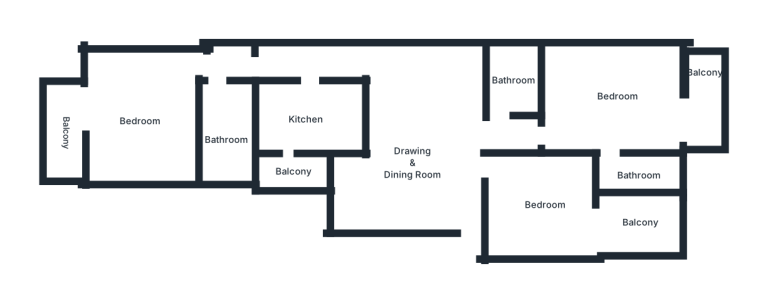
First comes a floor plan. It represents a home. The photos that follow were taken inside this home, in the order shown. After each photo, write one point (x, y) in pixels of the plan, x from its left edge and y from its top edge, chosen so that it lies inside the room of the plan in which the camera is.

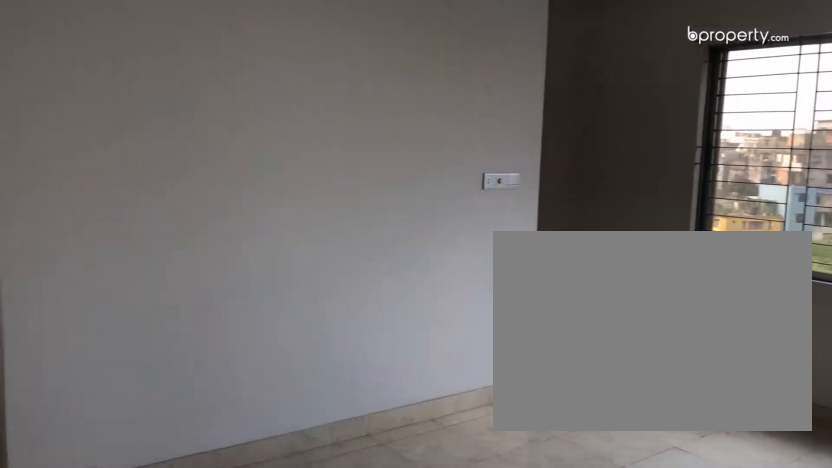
(410, 175)
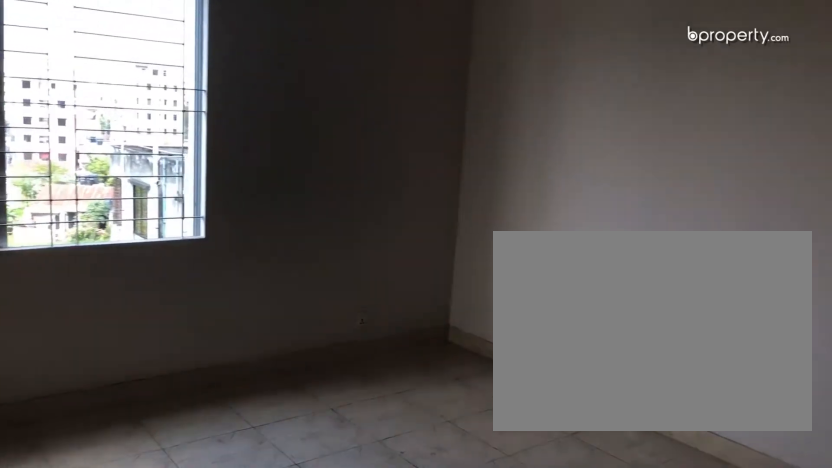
(410, 175)
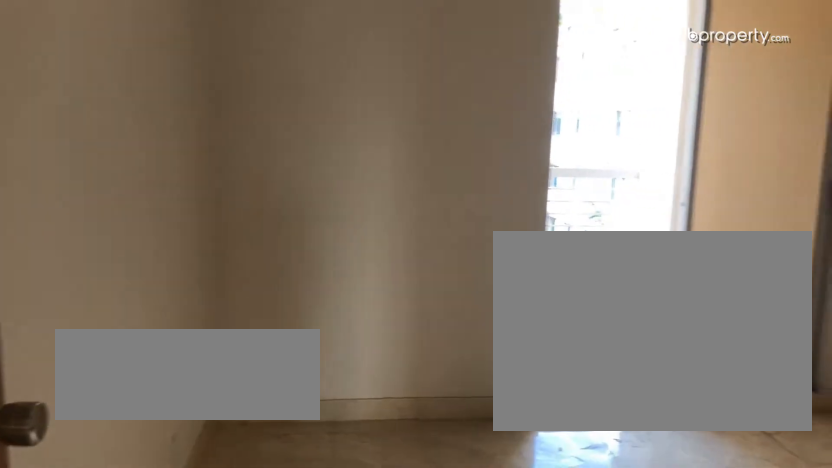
(545, 223)
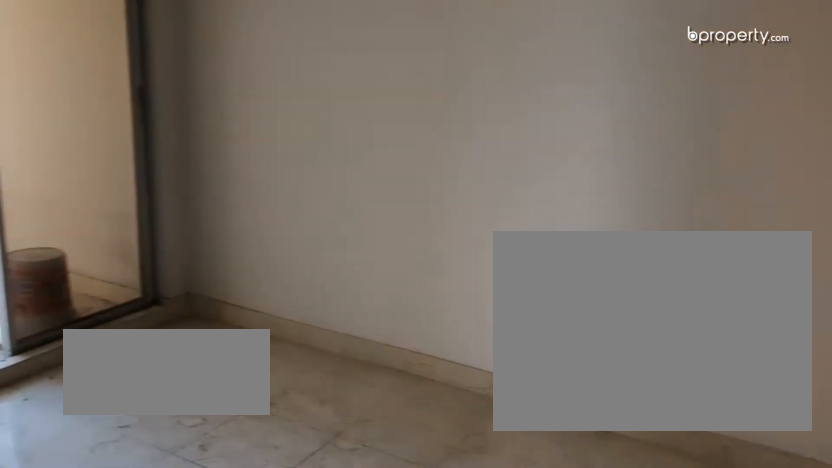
(545, 223)
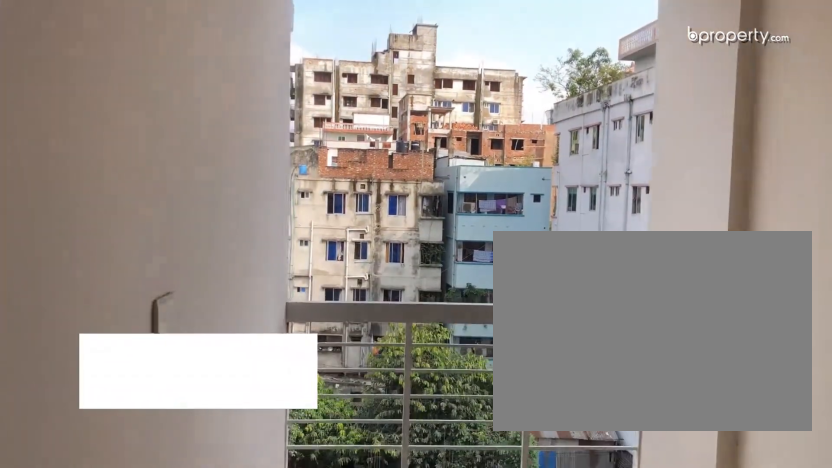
(641, 240)
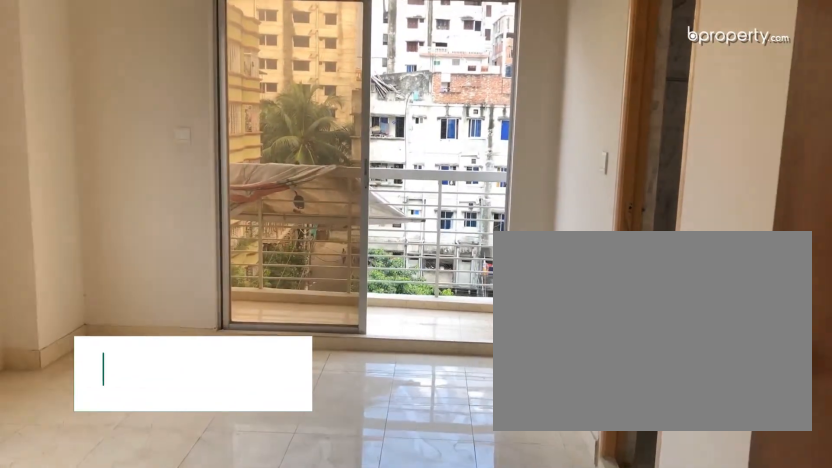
(613, 109)
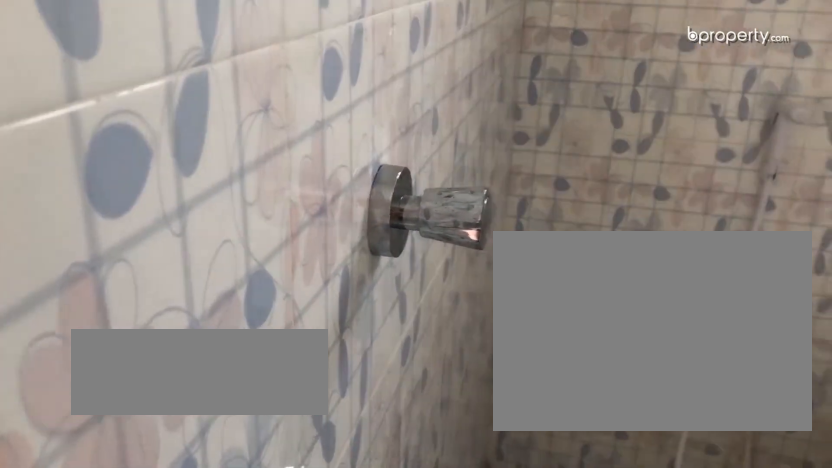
(637, 177)
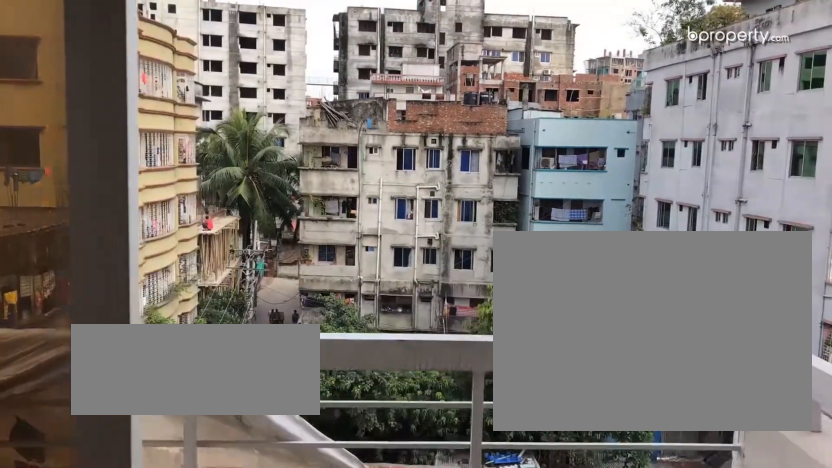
(703, 110)
